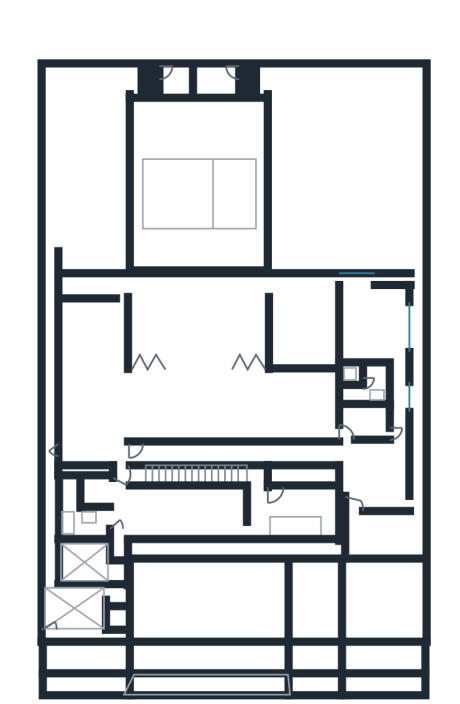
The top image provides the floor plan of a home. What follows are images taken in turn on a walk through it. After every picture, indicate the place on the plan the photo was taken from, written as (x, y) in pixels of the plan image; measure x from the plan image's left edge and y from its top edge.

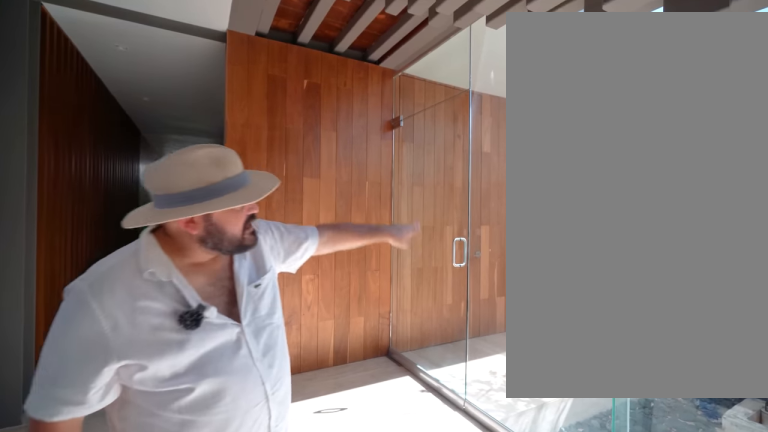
(216, 452)
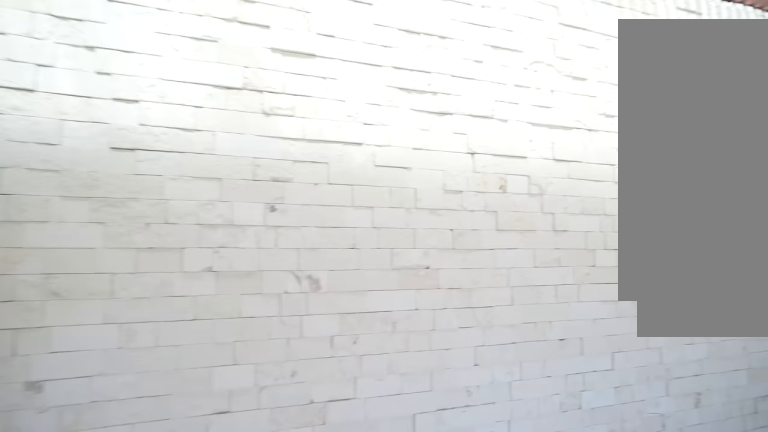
(162, 560)
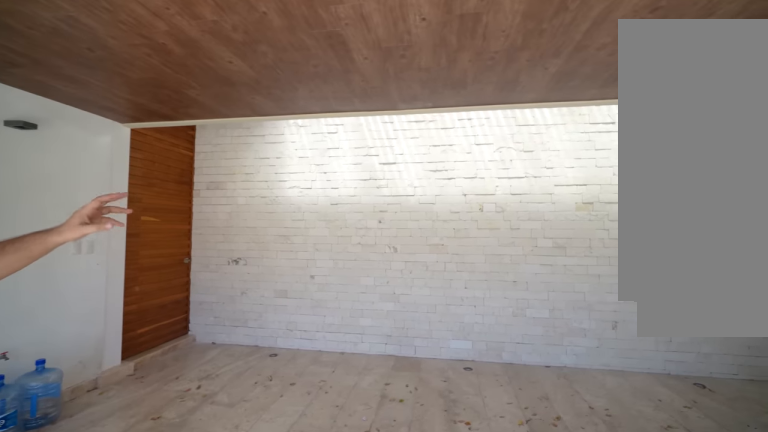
(173, 583)
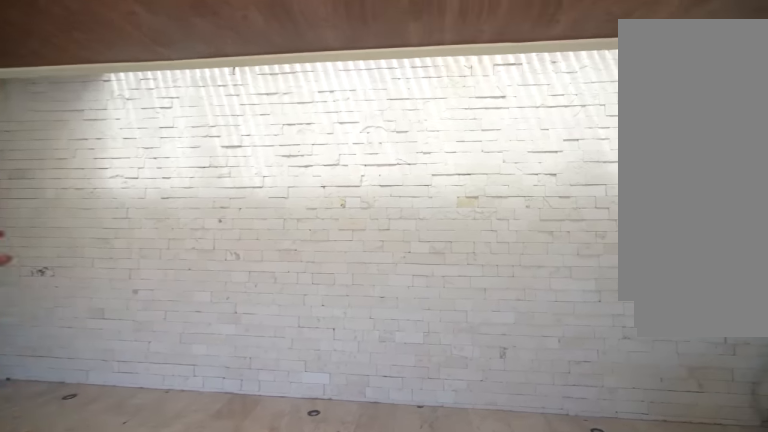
(184, 599)
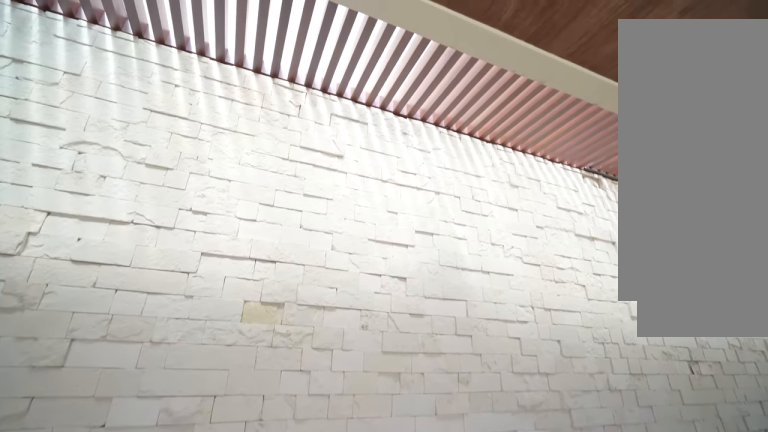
(176, 584)
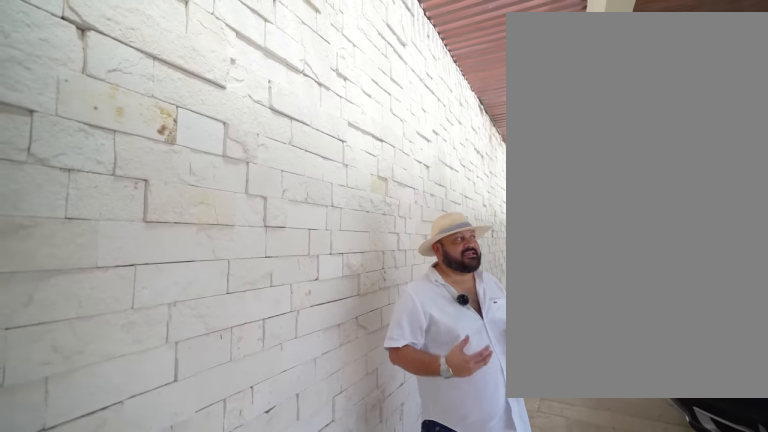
(177, 564)
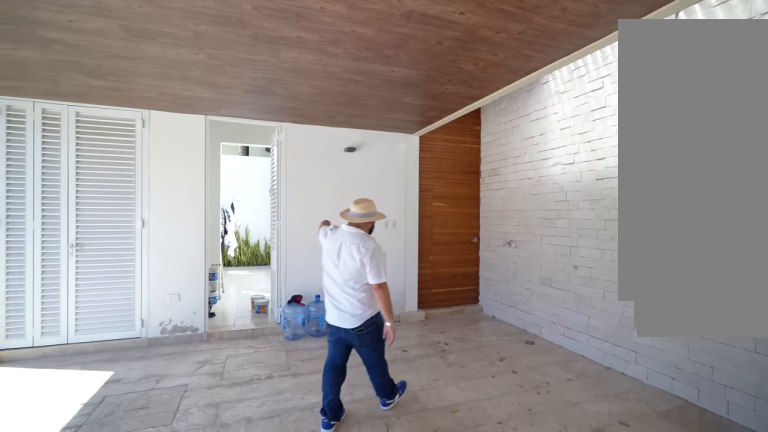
(190, 578)
